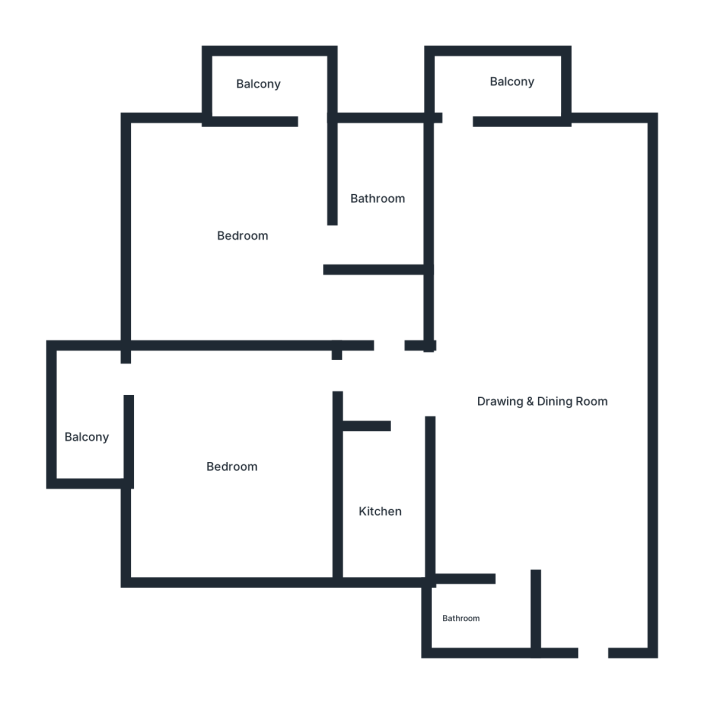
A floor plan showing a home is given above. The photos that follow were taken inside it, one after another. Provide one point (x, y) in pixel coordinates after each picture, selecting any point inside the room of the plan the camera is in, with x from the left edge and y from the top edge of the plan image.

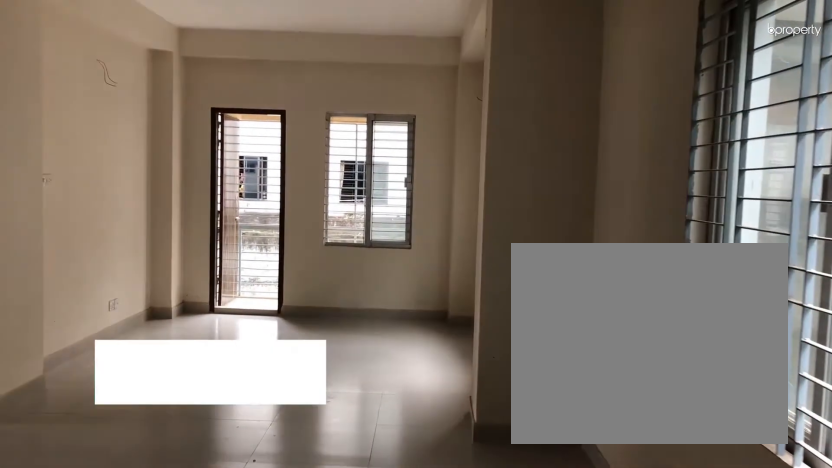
(588, 613)
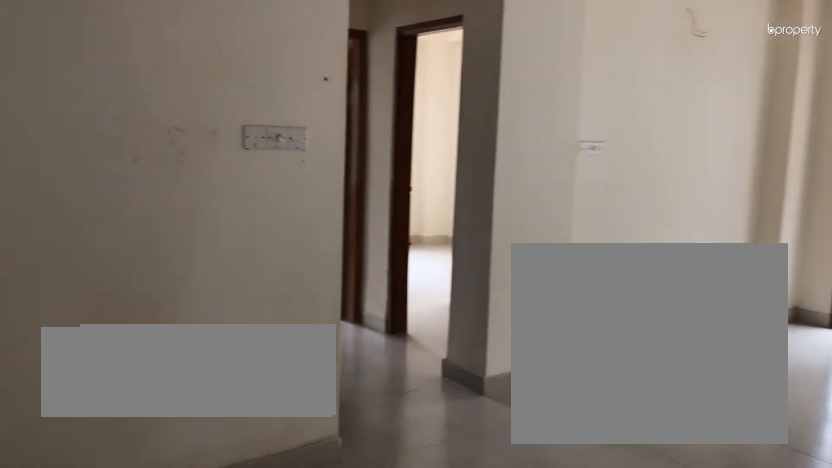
(527, 465)
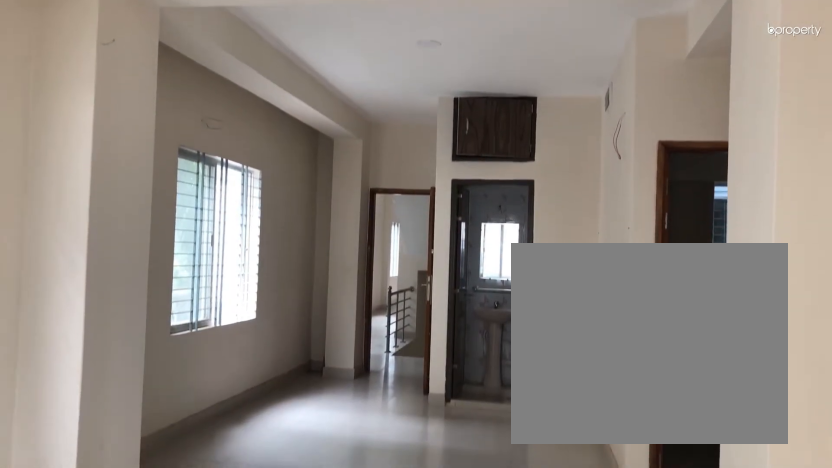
(545, 372)
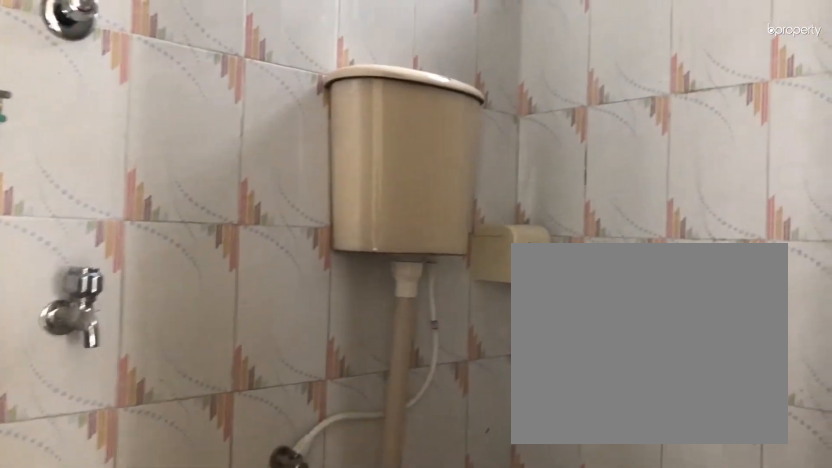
(483, 611)
